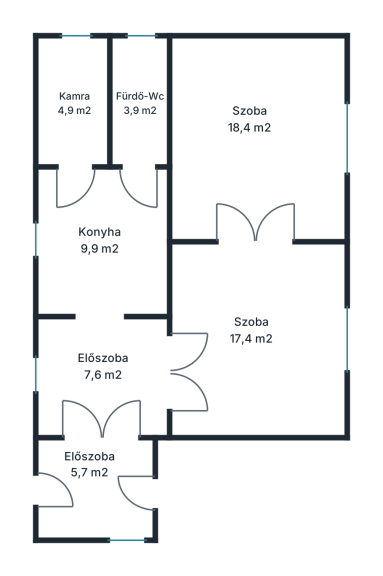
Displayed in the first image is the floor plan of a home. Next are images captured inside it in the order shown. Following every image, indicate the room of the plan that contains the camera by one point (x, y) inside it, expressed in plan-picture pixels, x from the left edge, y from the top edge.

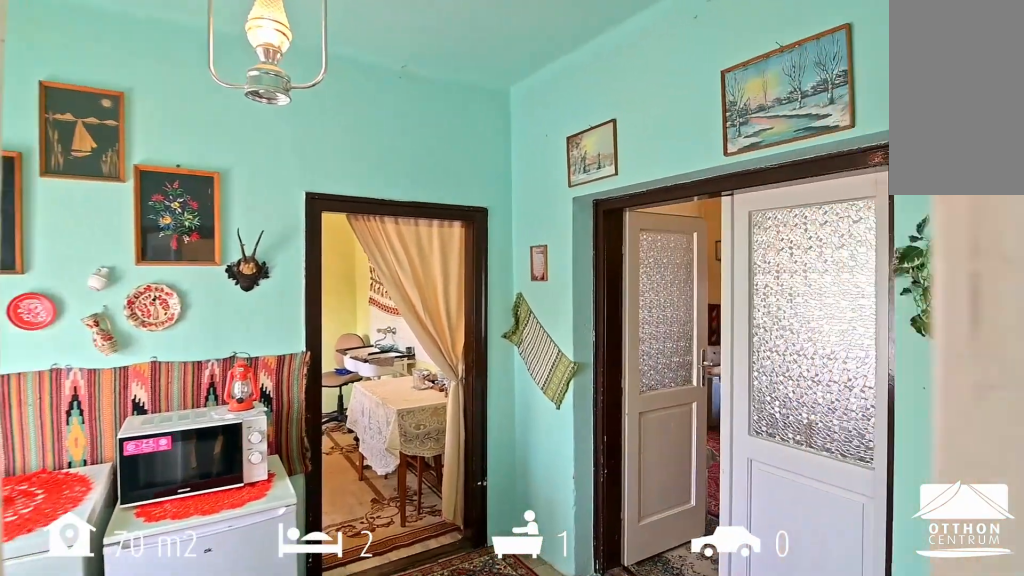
(105, 382)
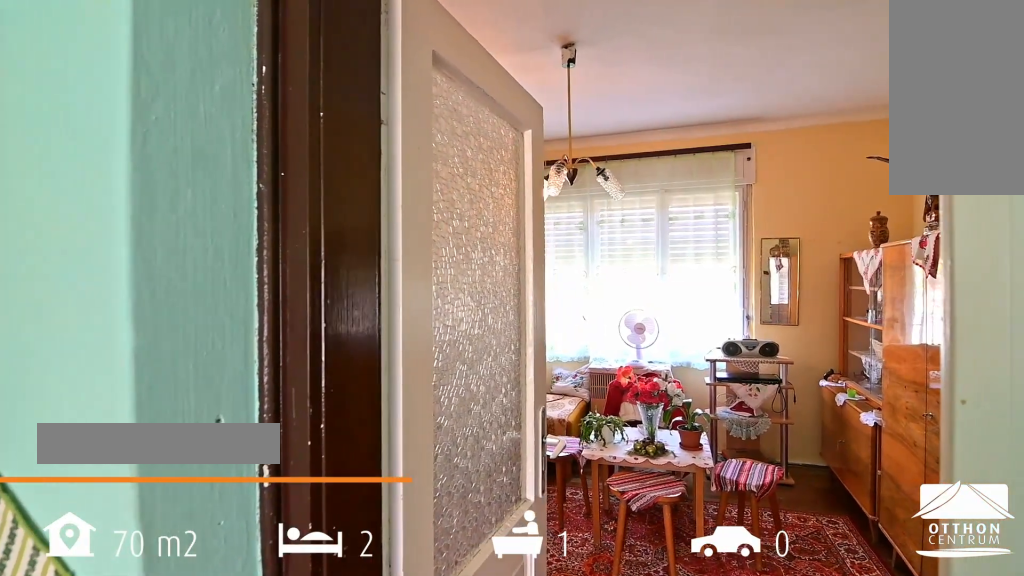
(259, 336)
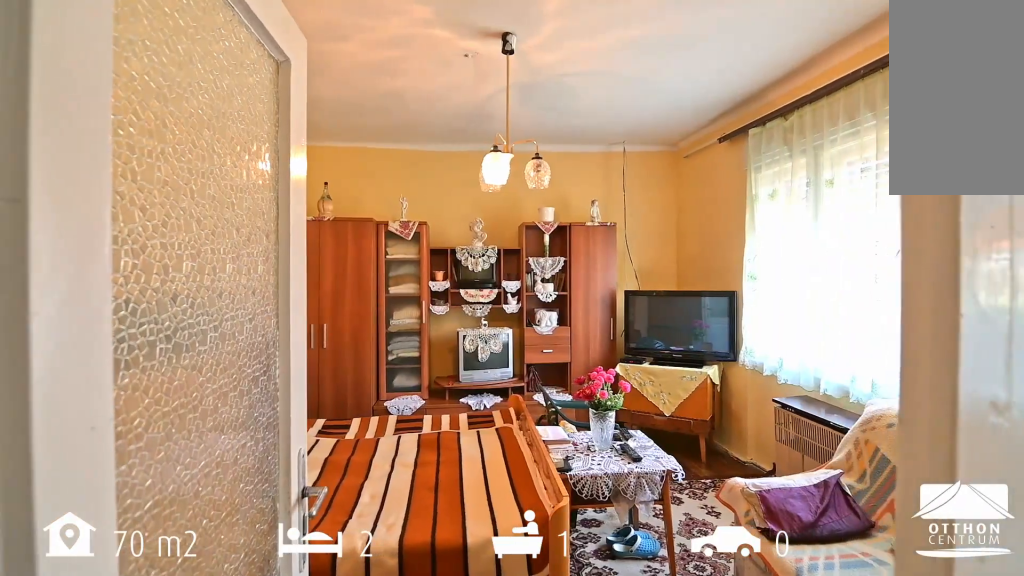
(258, 137)
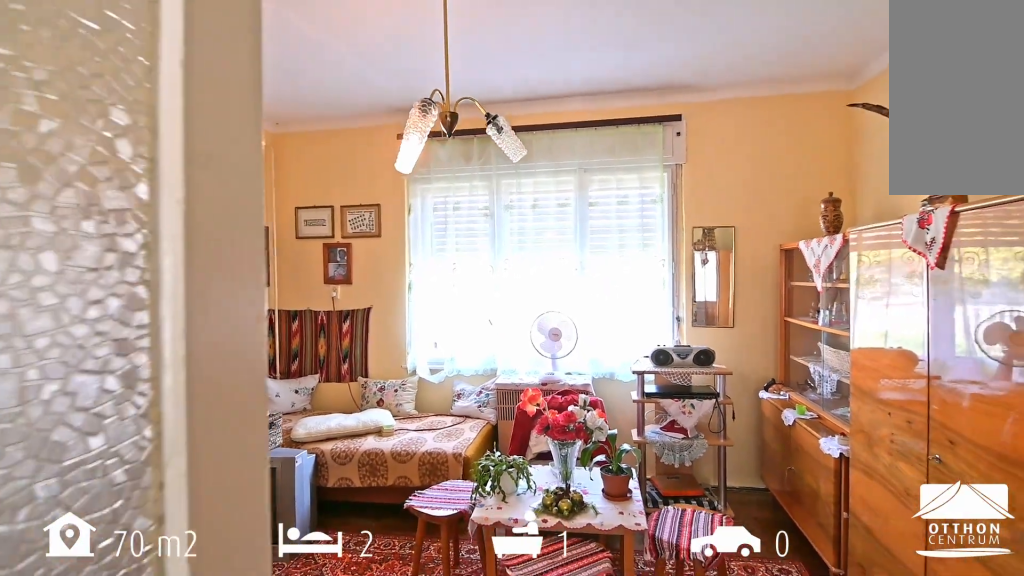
(258, 335)
